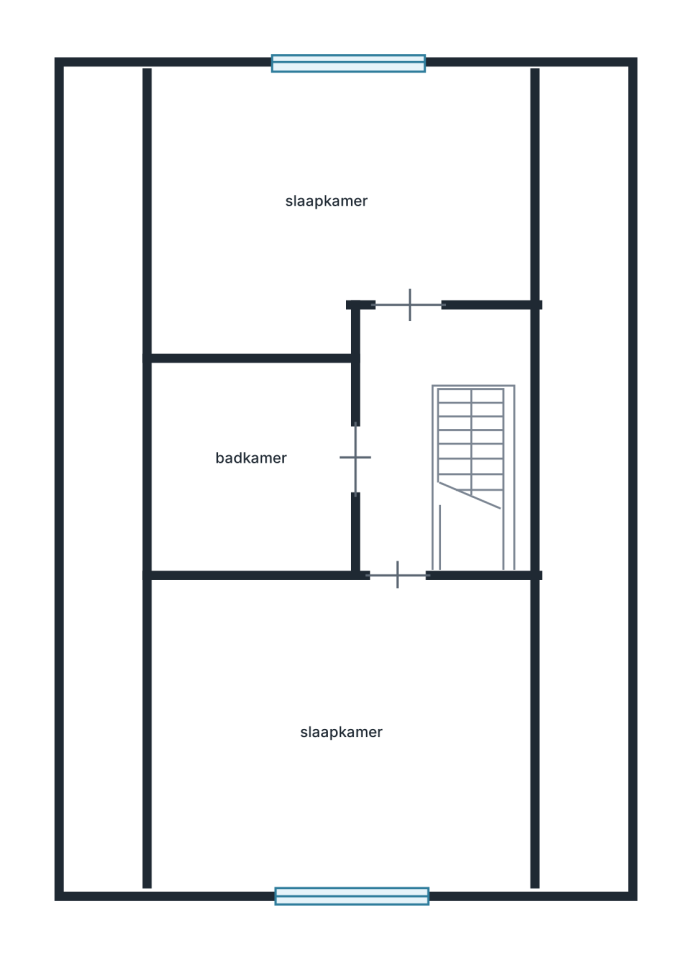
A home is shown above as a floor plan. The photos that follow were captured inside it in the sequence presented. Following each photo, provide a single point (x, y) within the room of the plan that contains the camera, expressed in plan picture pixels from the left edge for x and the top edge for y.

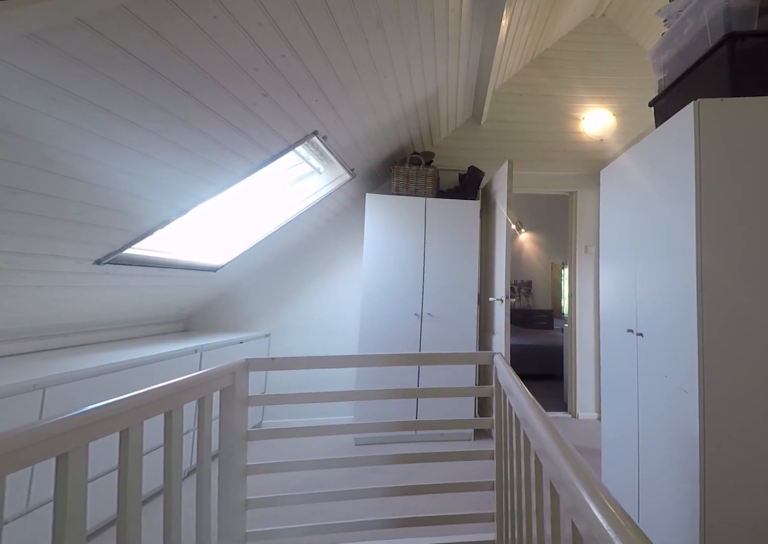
(434, 424)
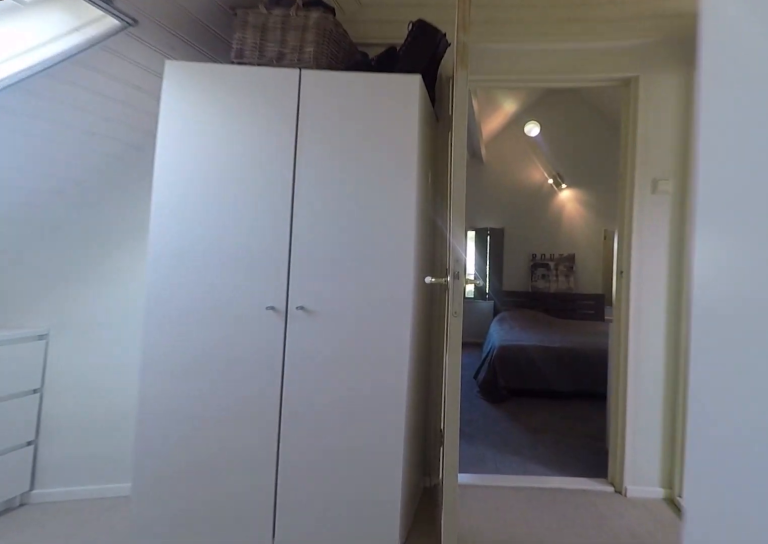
(434, 424)
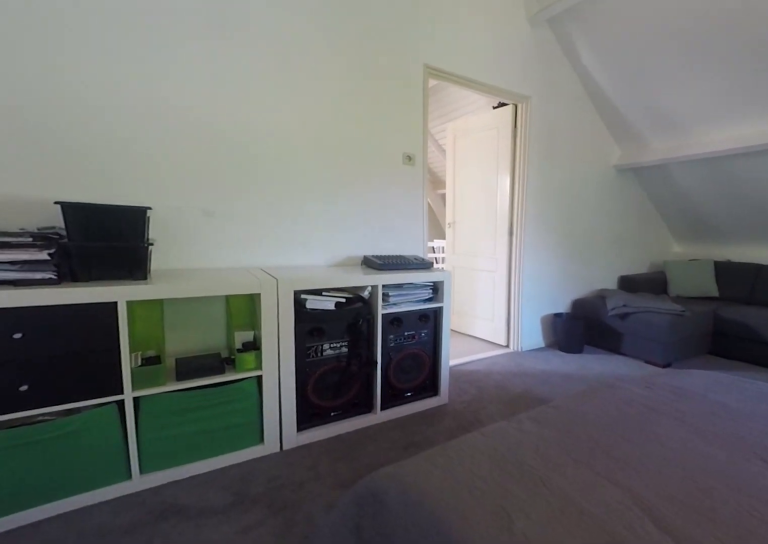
(395, 682)
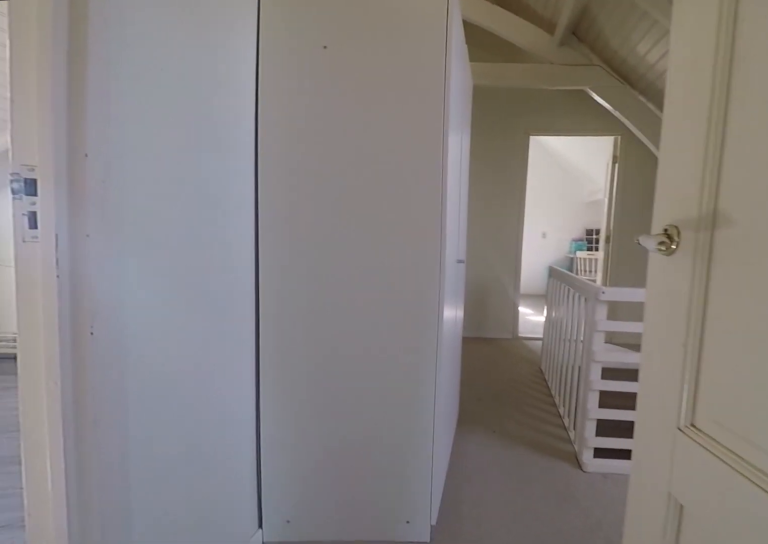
(434, 424)
